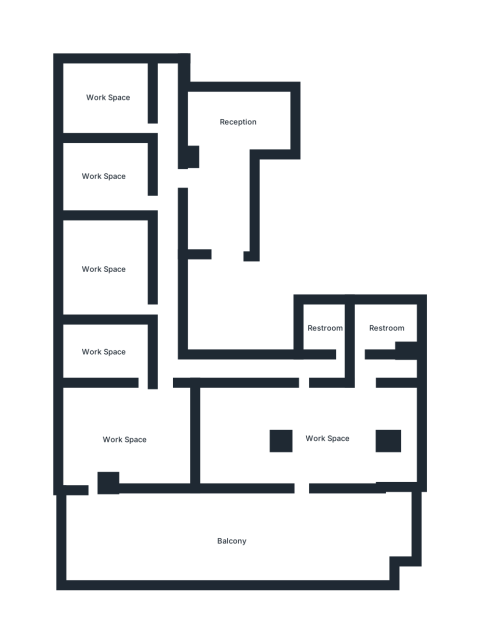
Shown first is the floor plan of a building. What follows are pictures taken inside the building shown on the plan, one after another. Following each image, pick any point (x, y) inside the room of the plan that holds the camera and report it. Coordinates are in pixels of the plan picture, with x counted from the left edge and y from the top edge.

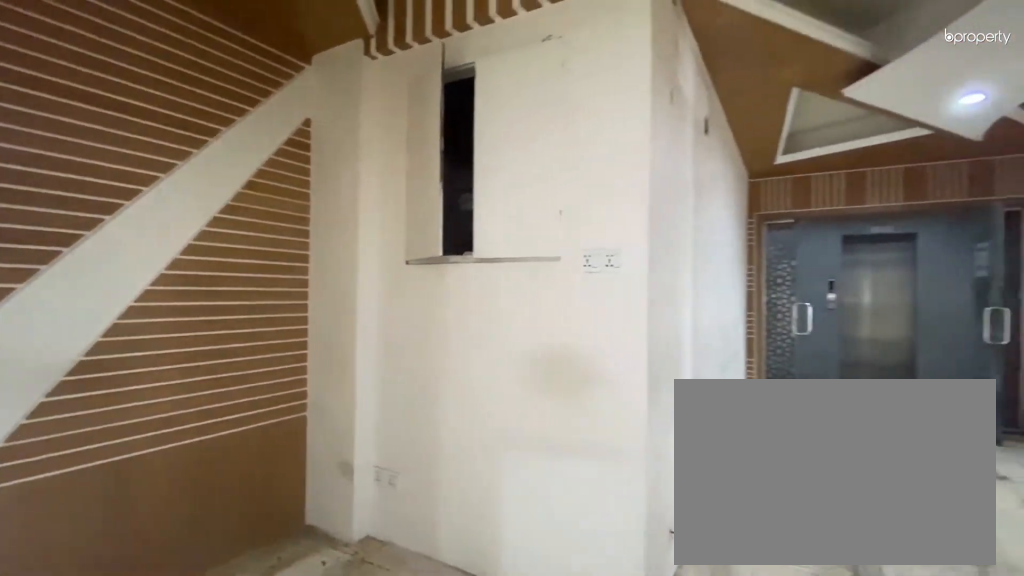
(224, 127)
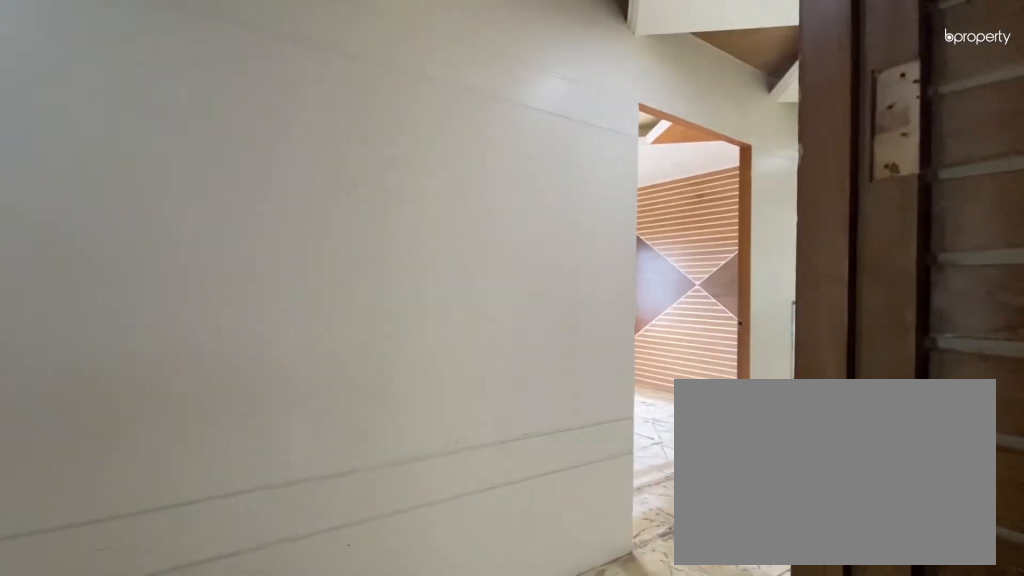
(168, 156)
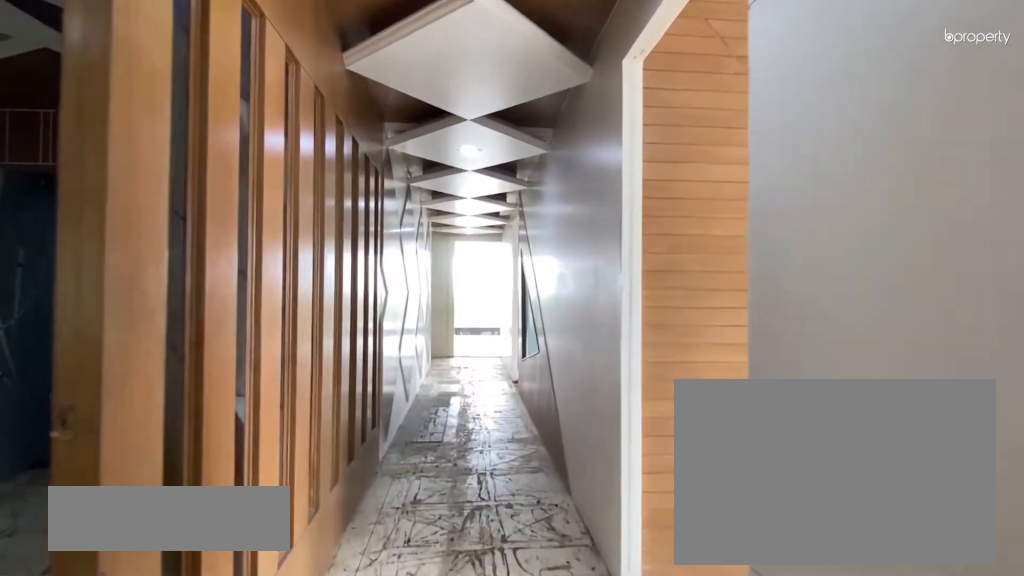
(167, 316)
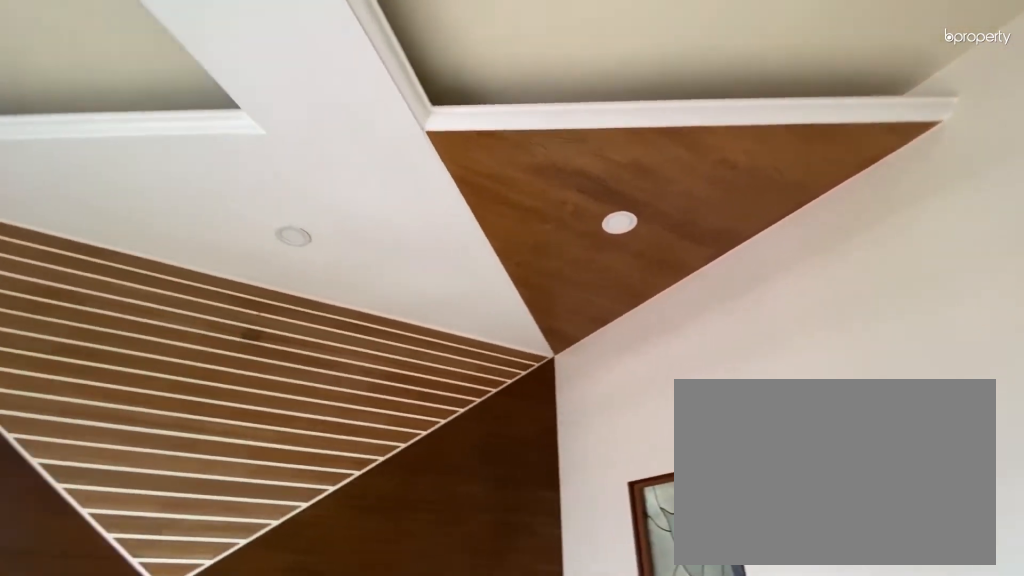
(107, 97)
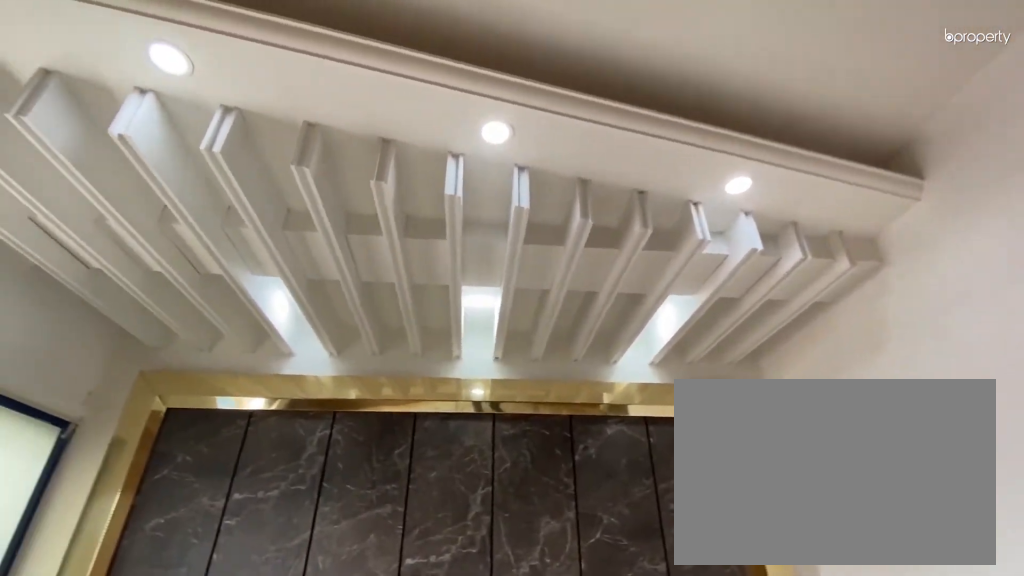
(106, 175)
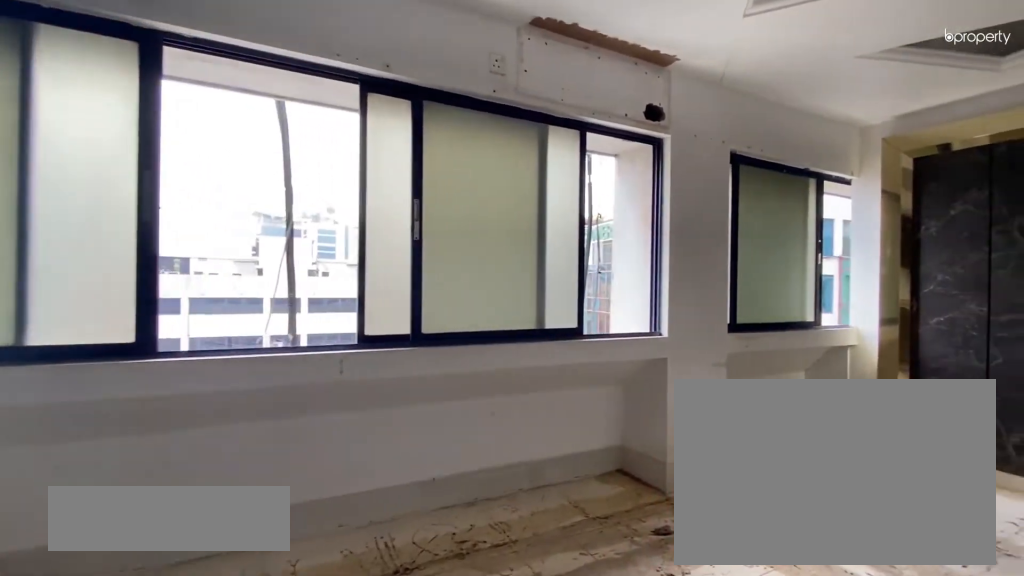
(104, 270)
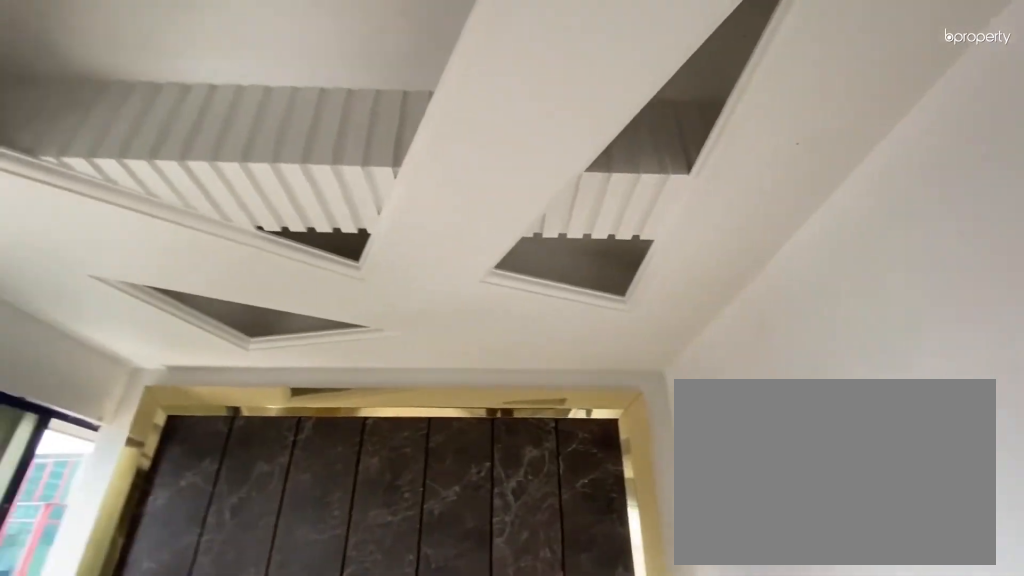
(104, 270)
